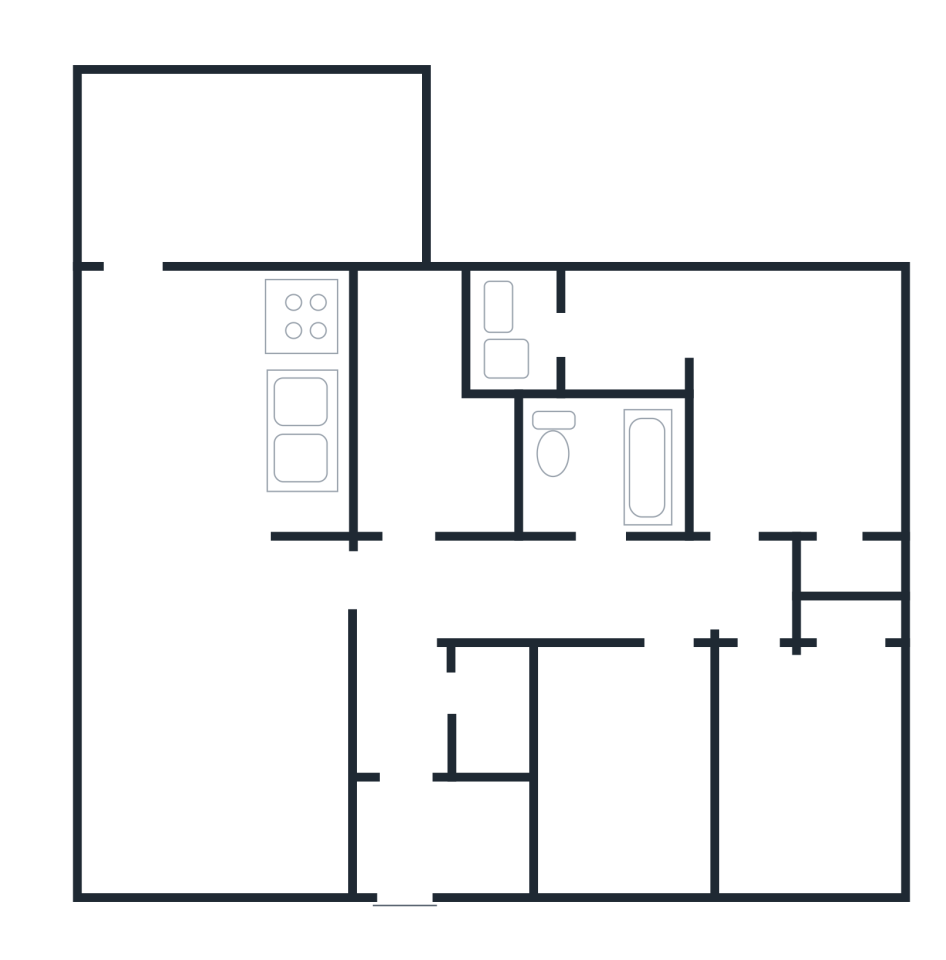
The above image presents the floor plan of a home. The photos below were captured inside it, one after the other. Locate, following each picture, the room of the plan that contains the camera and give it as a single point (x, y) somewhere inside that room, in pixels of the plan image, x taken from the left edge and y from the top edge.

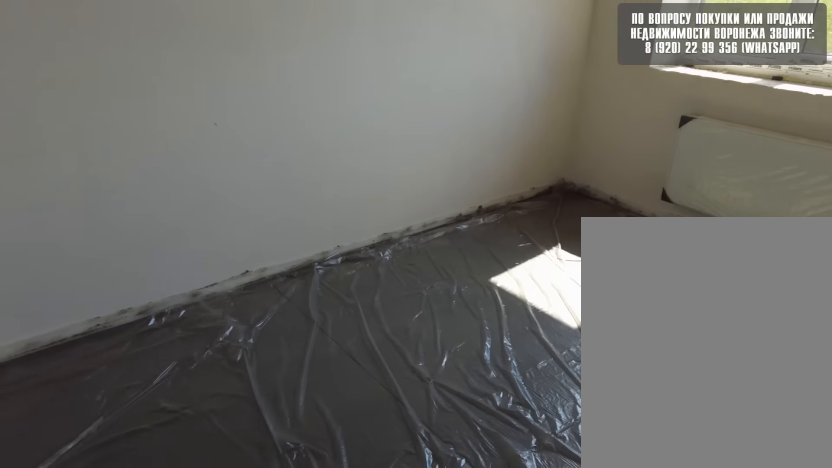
(783, 723)
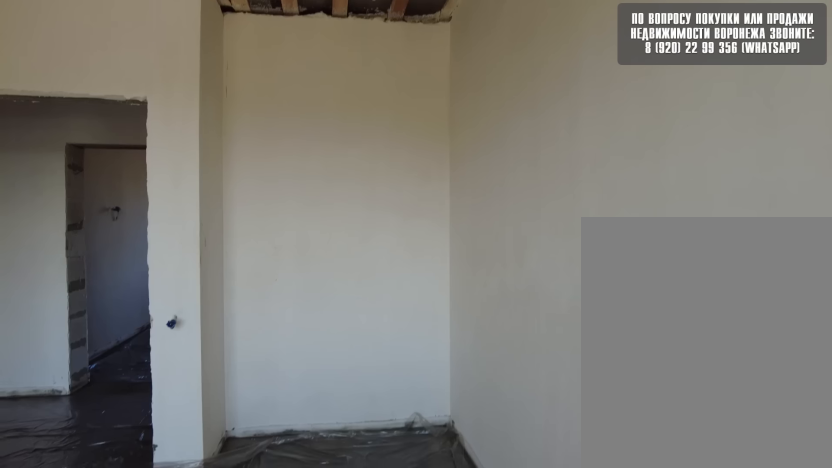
(784, 760)
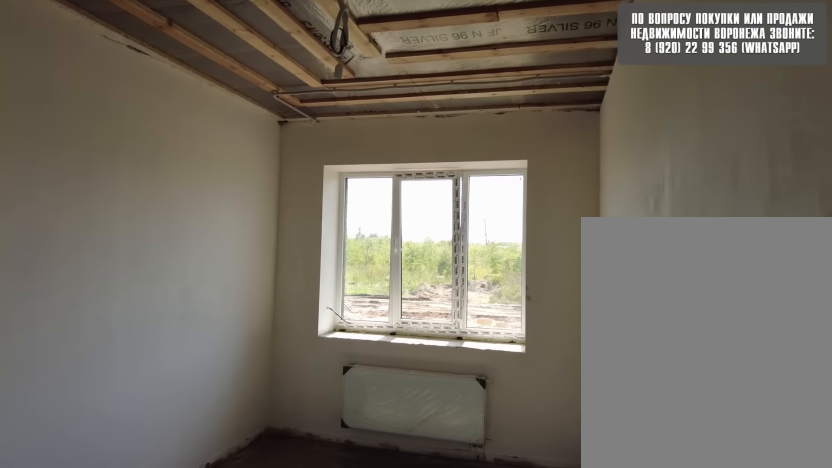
(784, 760)
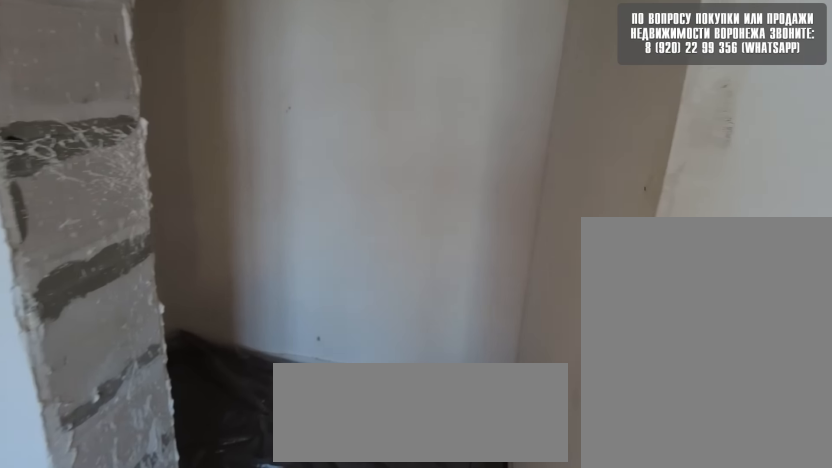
(778, 517)
